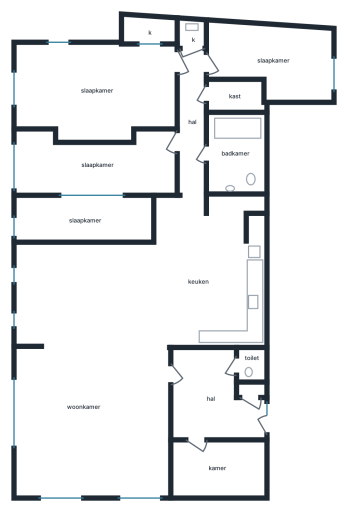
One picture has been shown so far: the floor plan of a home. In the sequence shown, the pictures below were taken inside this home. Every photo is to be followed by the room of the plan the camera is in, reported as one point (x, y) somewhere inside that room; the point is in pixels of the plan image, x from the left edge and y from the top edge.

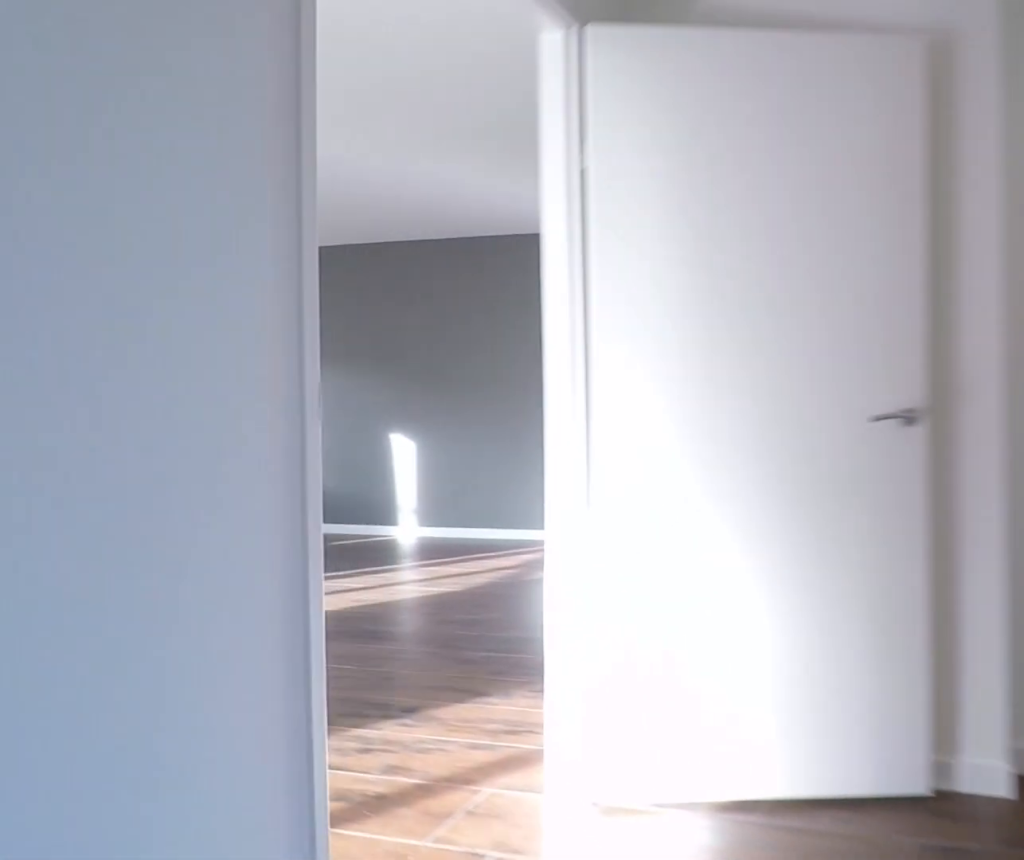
(210, 397)
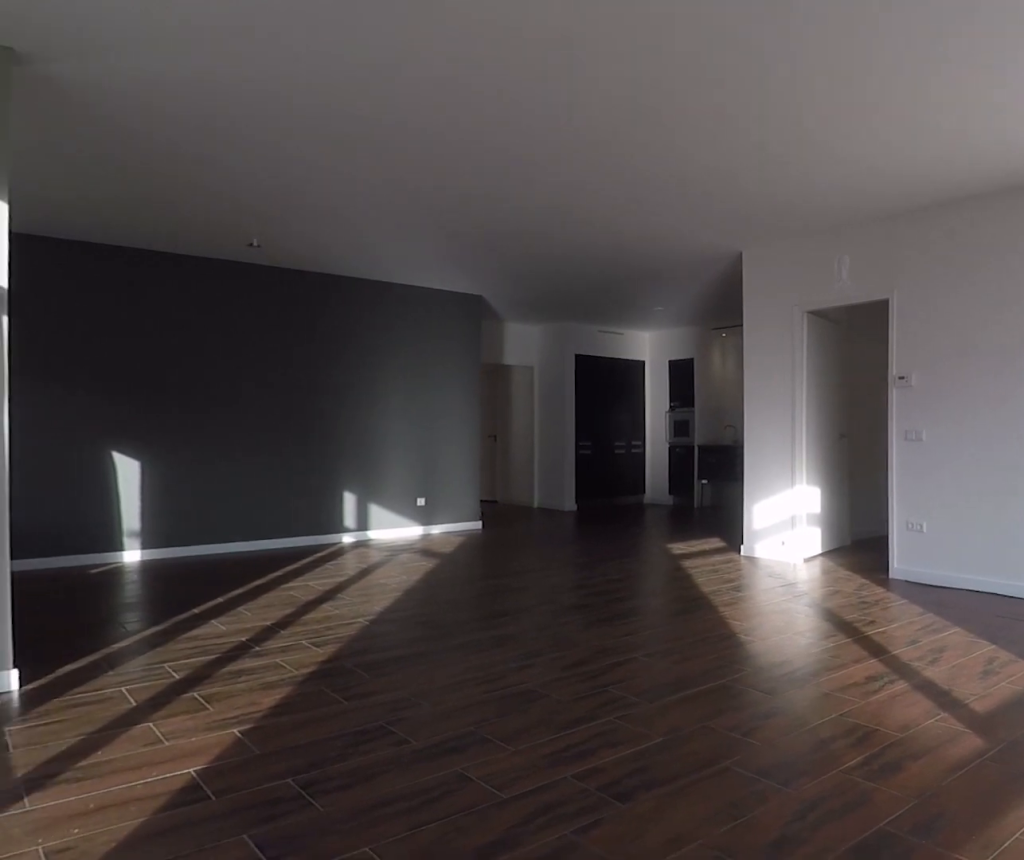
(91, 371)
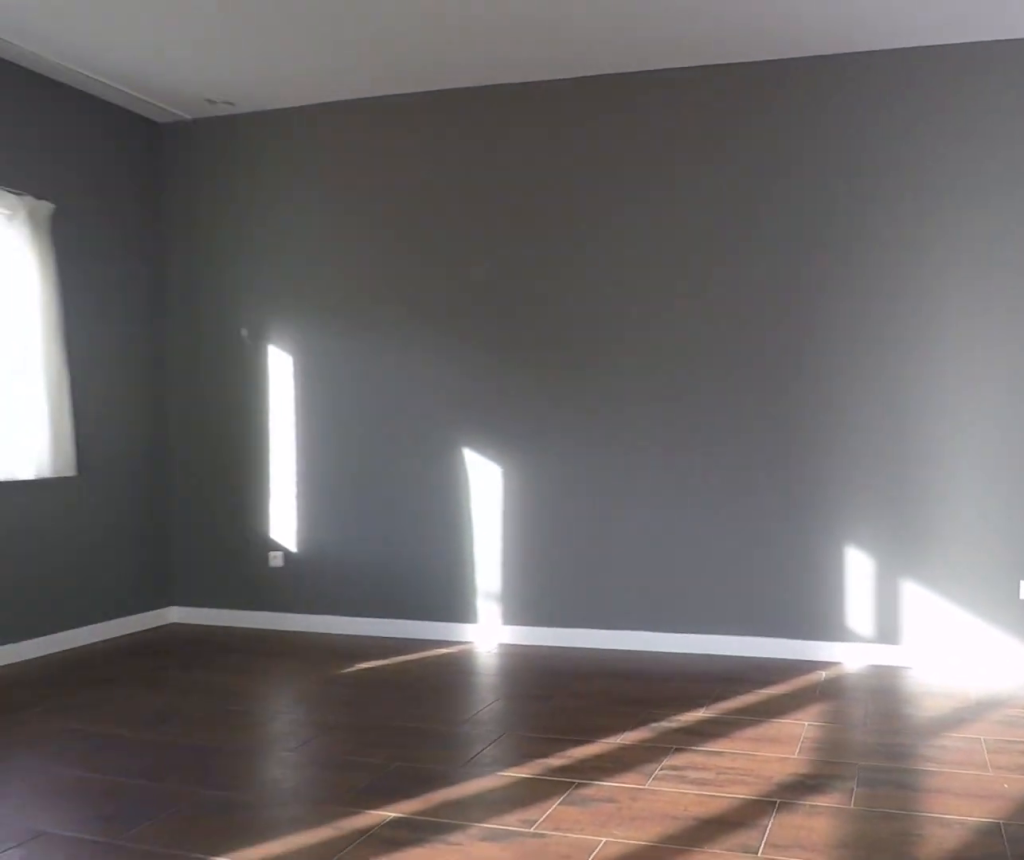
(91, 371)
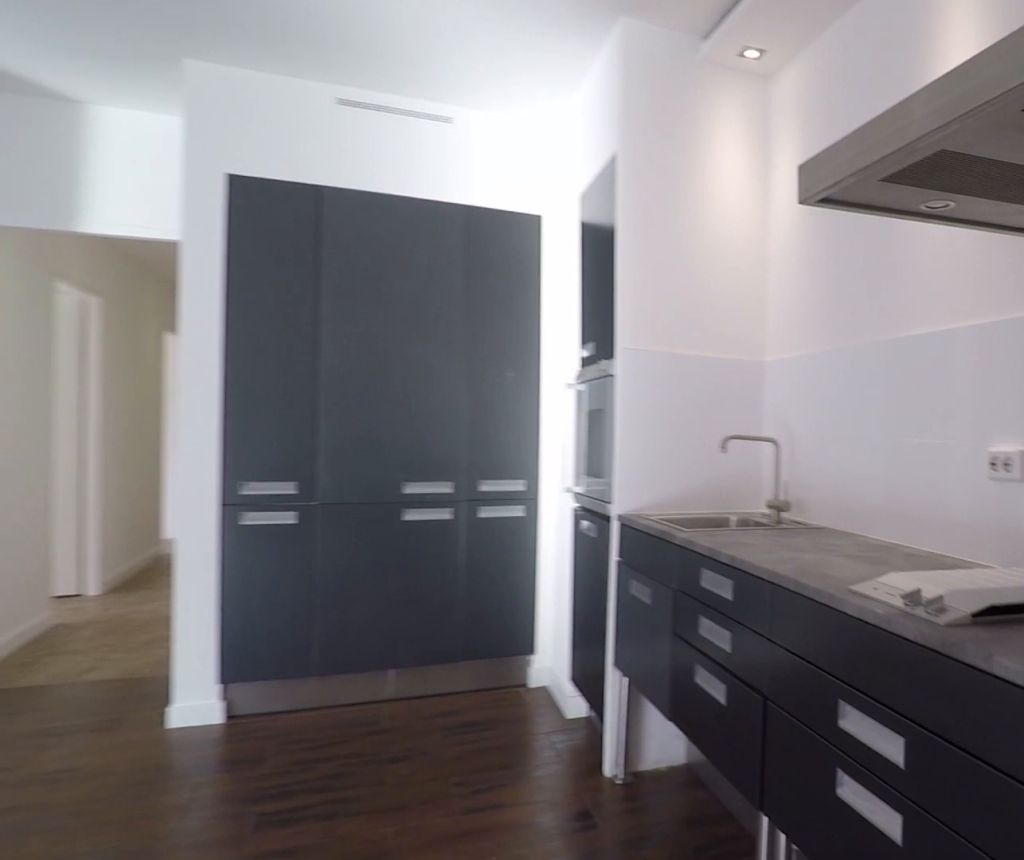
(210, 273)
